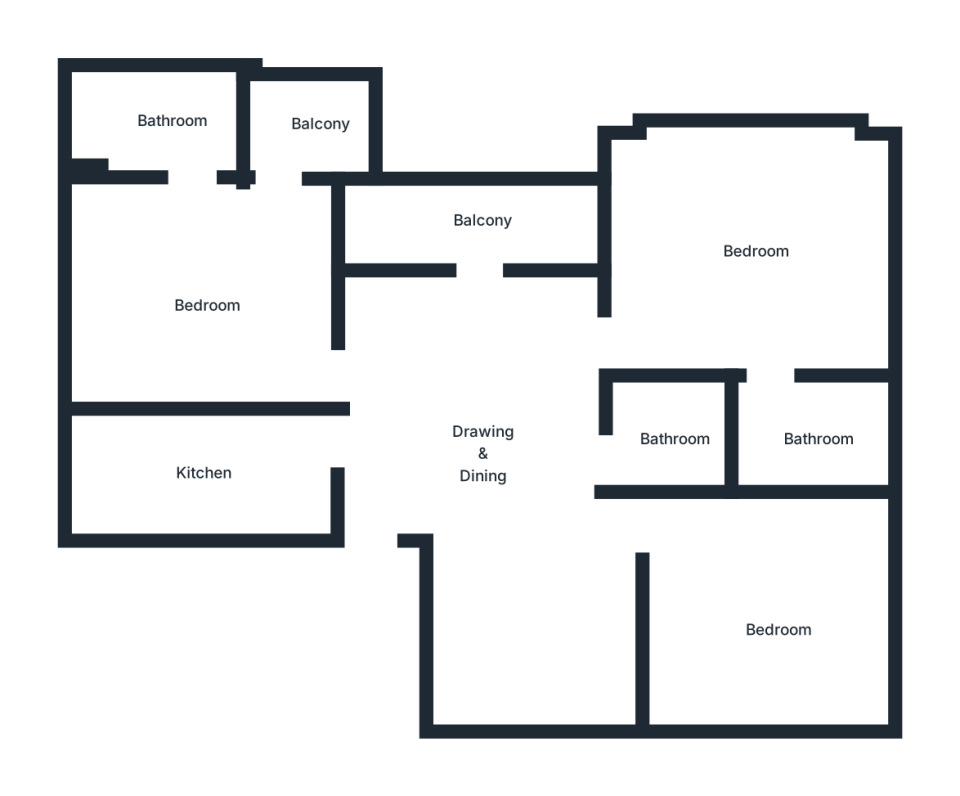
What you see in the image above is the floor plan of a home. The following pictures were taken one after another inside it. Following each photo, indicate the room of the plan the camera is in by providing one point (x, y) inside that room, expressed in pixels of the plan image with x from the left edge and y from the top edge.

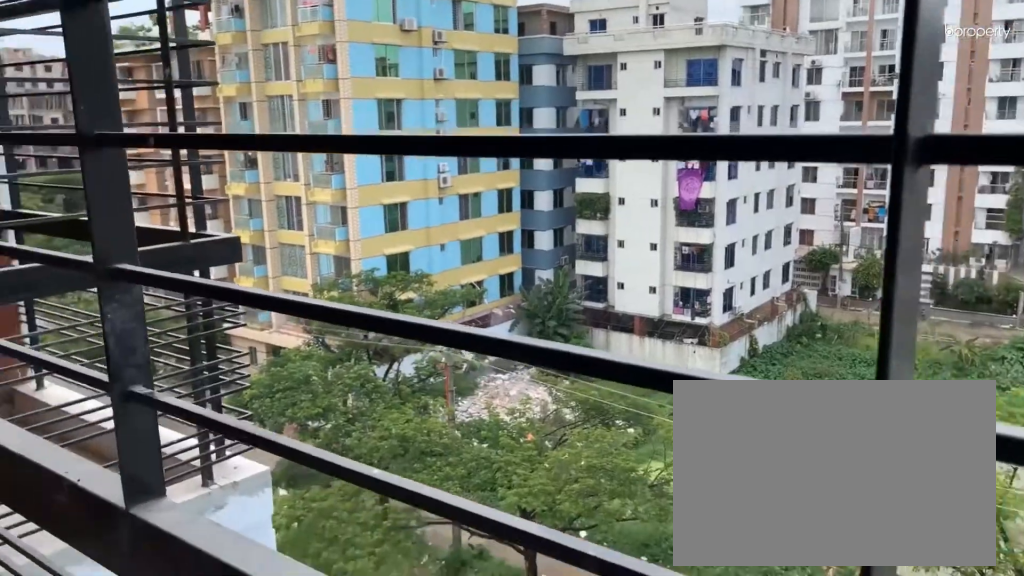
(482, 227)
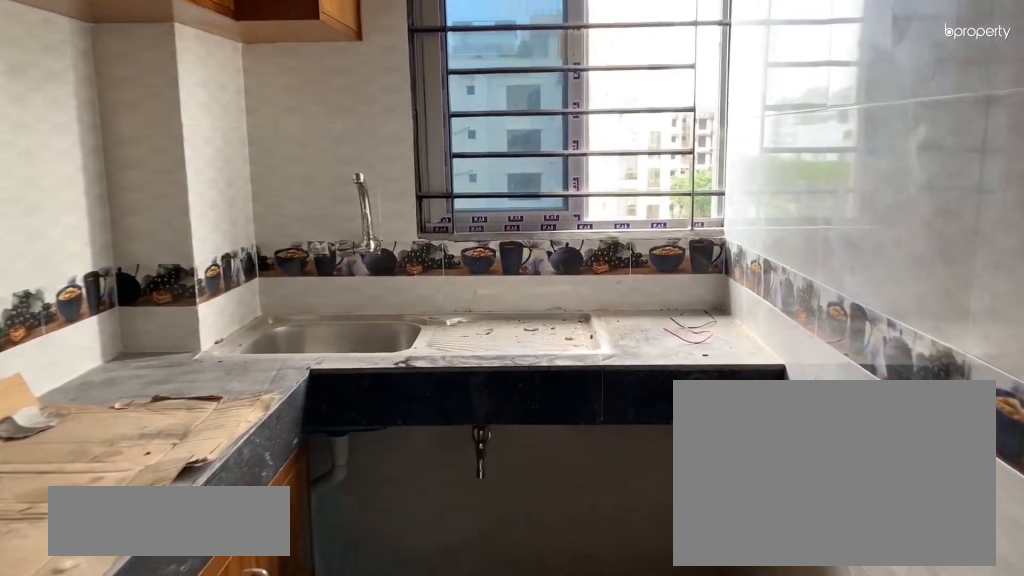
(203, 471)
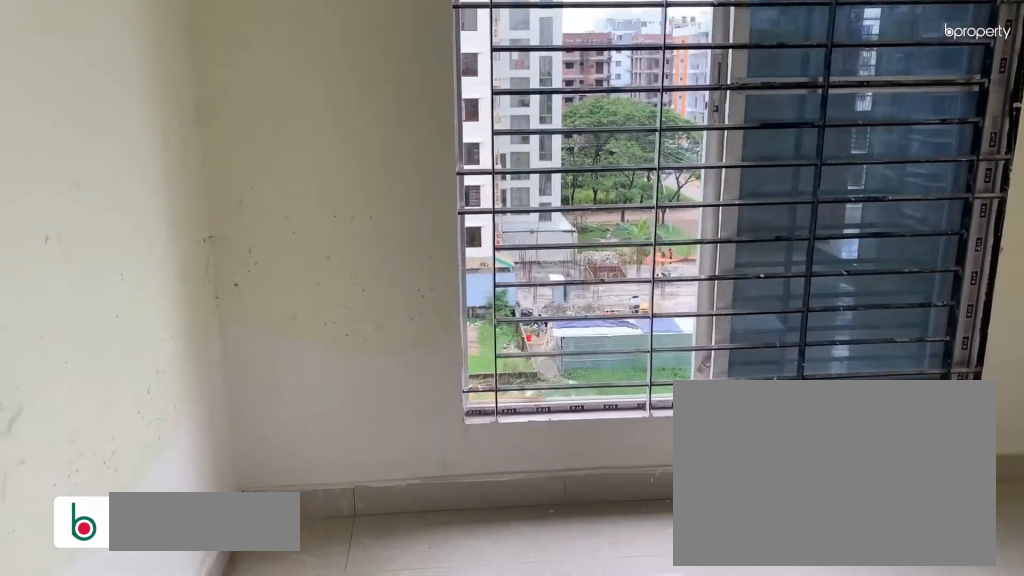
(208, 308)
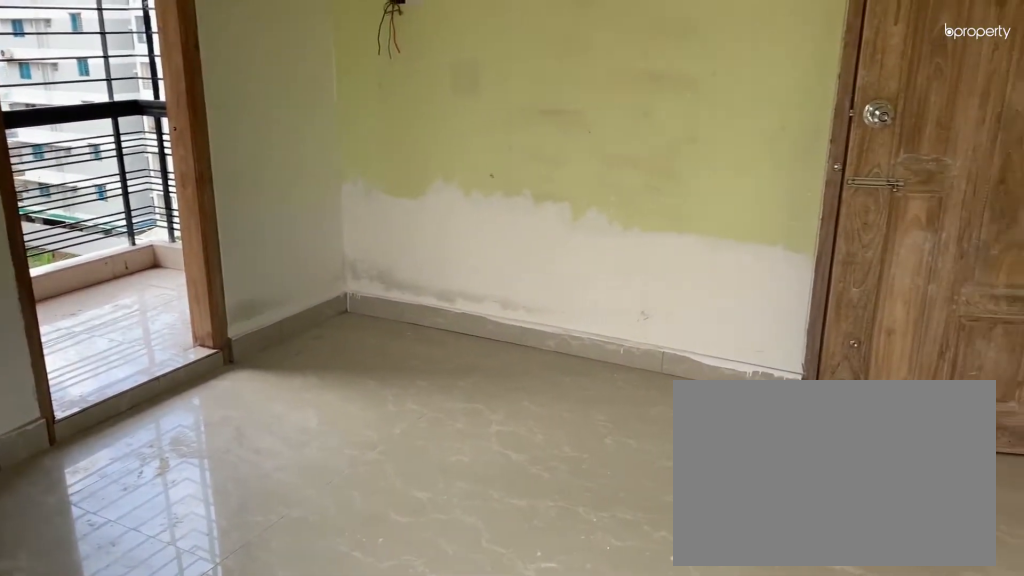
(208, 308)
